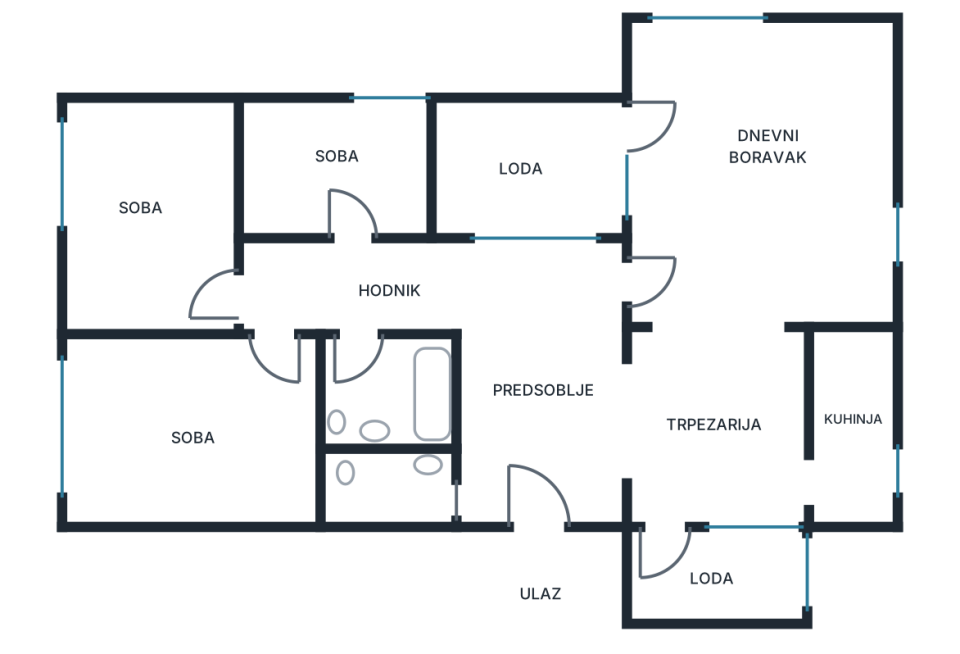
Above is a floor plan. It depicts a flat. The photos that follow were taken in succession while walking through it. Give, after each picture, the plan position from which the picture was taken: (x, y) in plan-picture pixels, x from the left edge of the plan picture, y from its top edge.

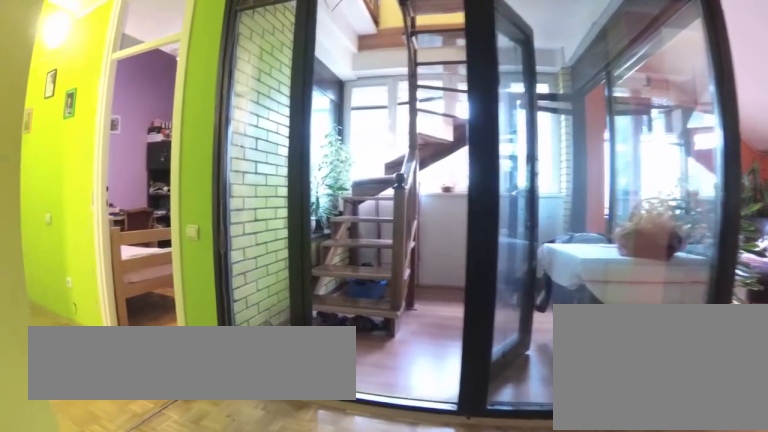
(540, 368)
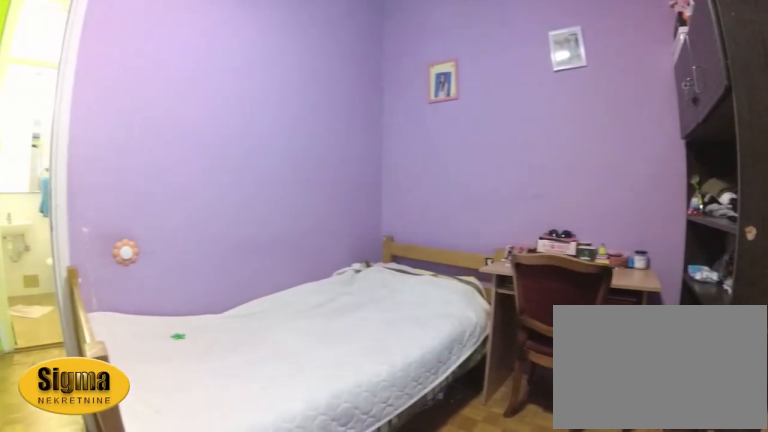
(389, 130)
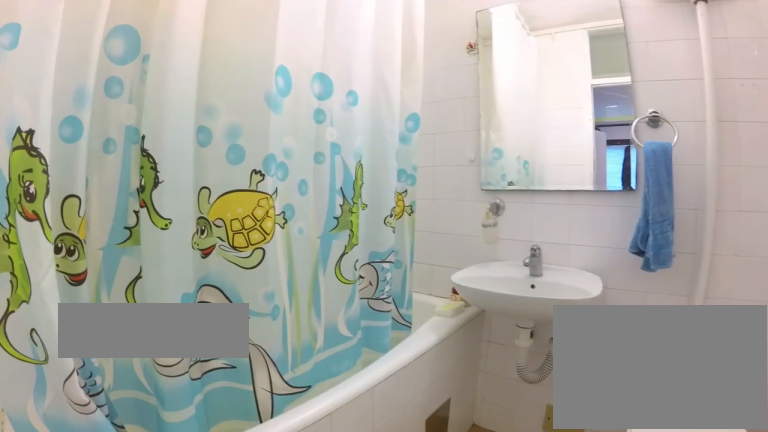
(360, 332)
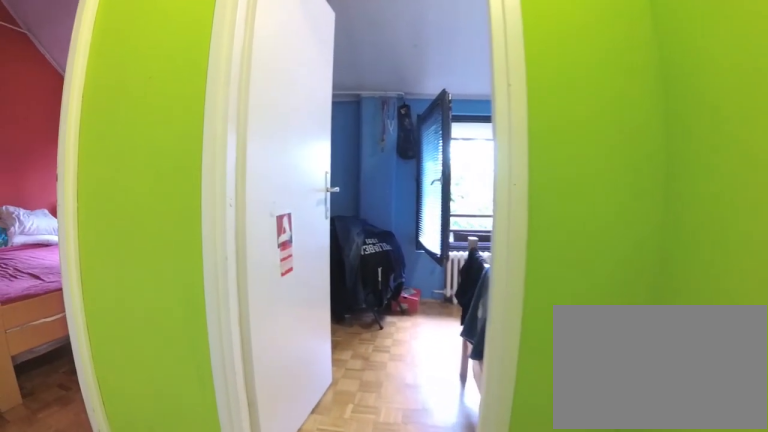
(329, 281)
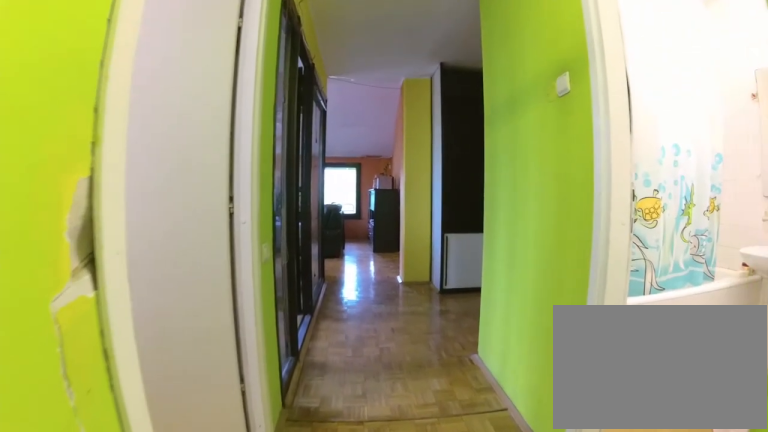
(304, 283)
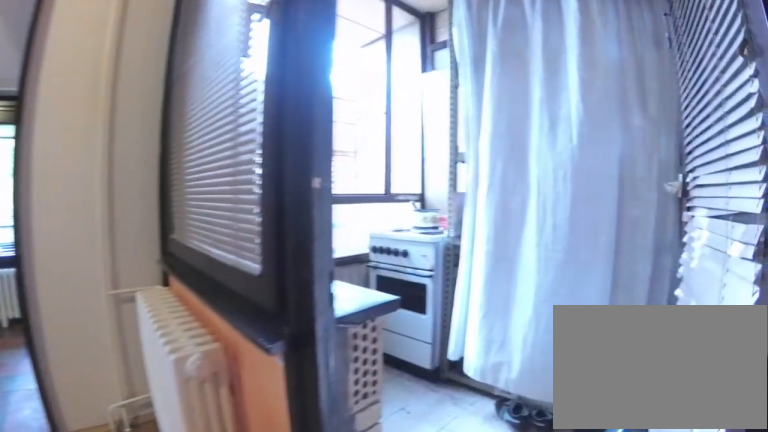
(638, 479)
